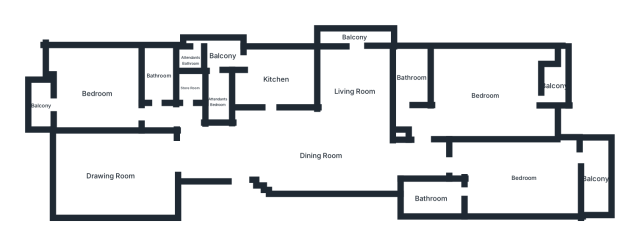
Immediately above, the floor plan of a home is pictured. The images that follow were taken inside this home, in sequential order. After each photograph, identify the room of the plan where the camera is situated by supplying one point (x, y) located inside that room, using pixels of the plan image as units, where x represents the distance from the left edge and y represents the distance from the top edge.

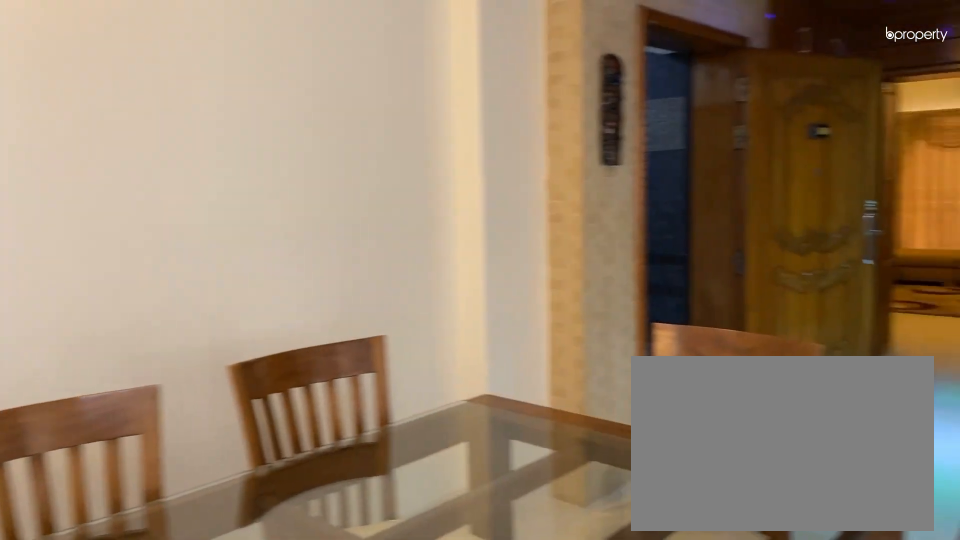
(321, 156)
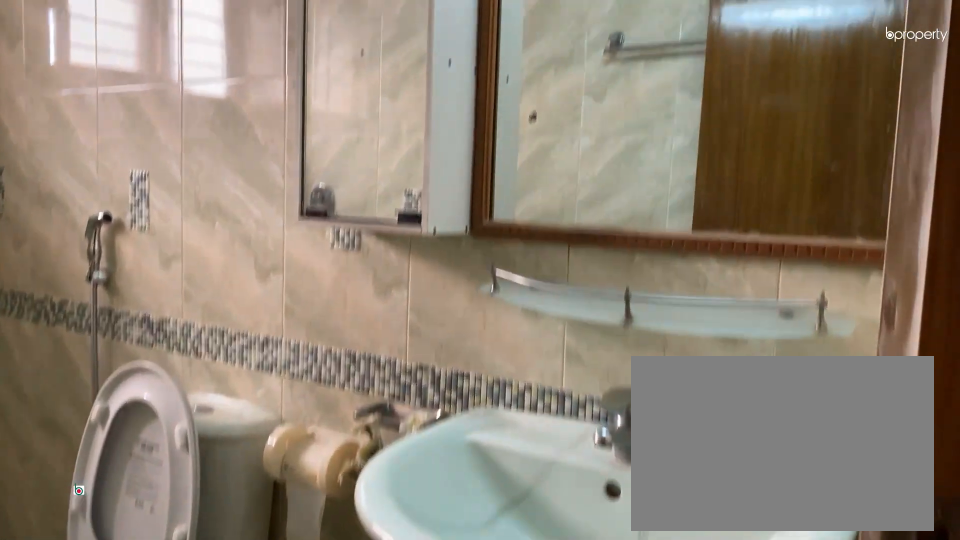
(159, 76)
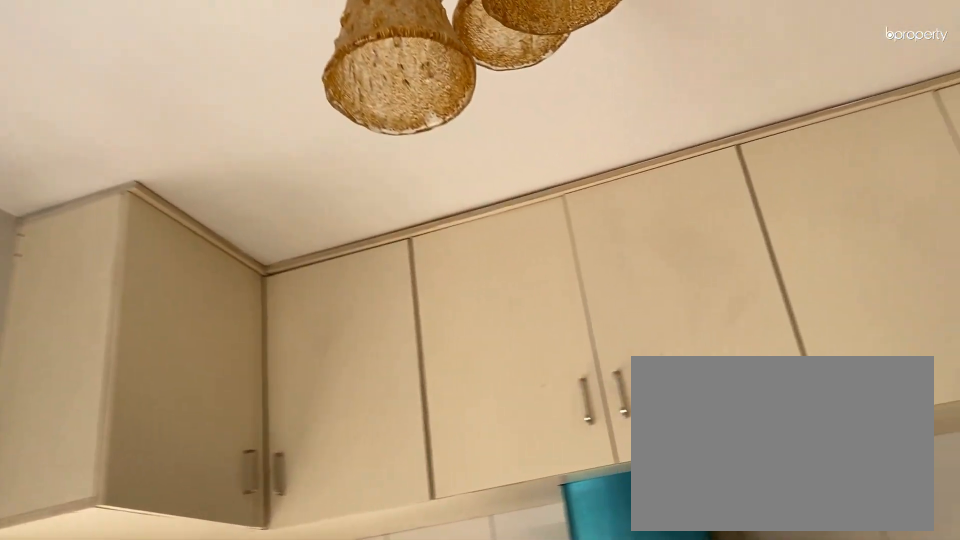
(276, 79)
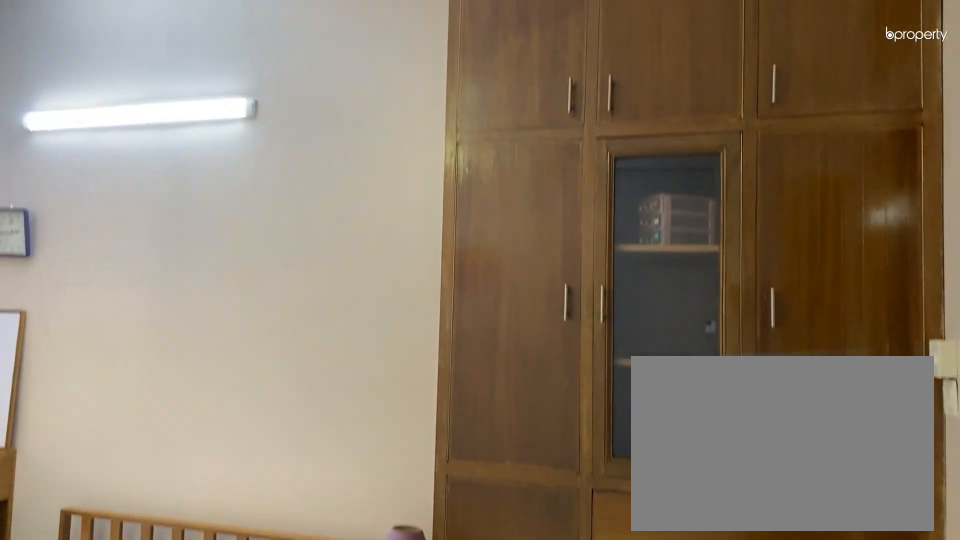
(524, 177)
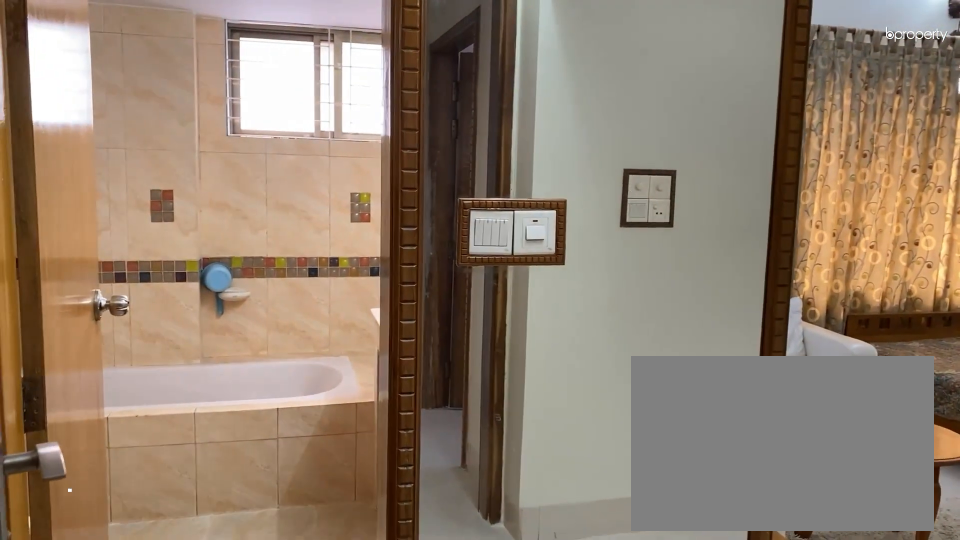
(483, 106)
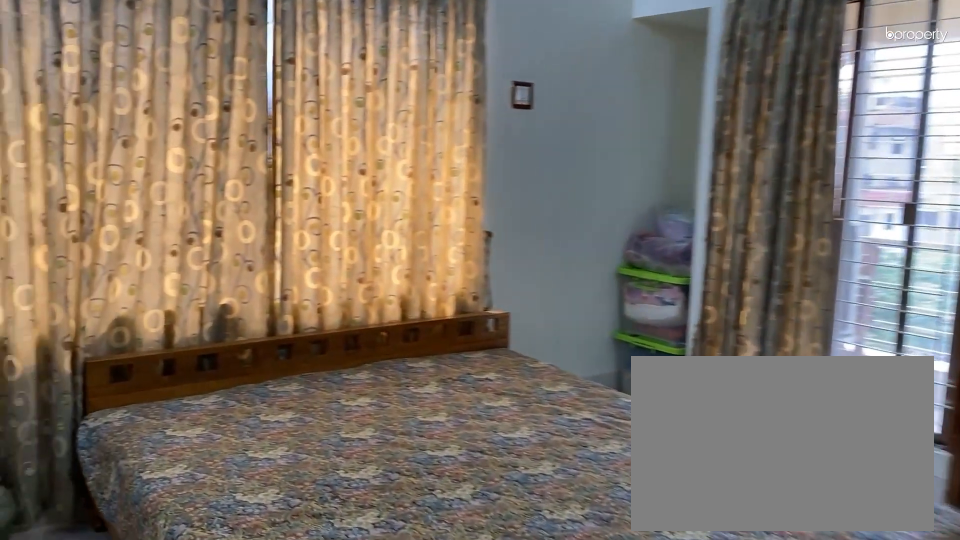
(485, 96)
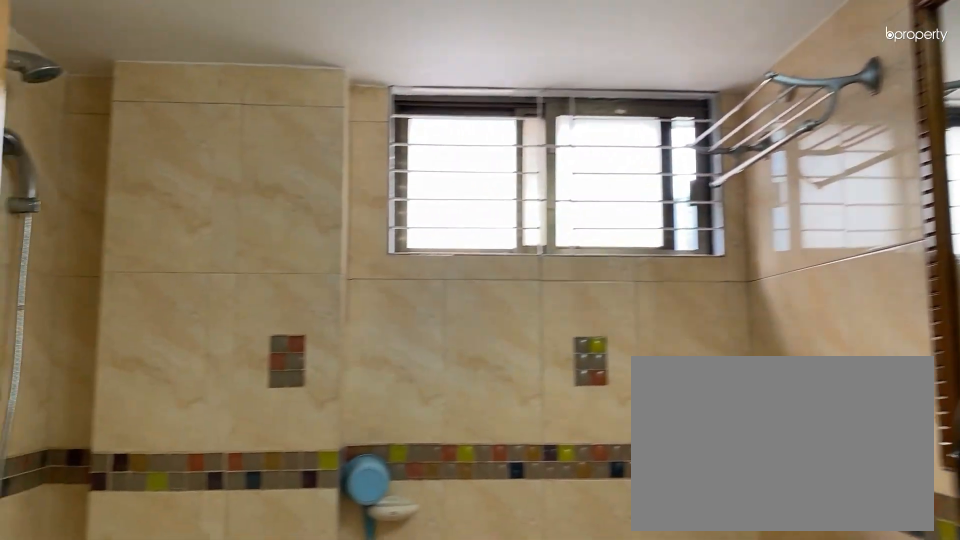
(411, 77)
